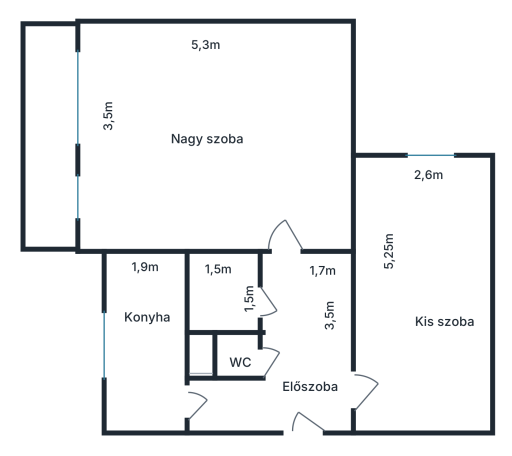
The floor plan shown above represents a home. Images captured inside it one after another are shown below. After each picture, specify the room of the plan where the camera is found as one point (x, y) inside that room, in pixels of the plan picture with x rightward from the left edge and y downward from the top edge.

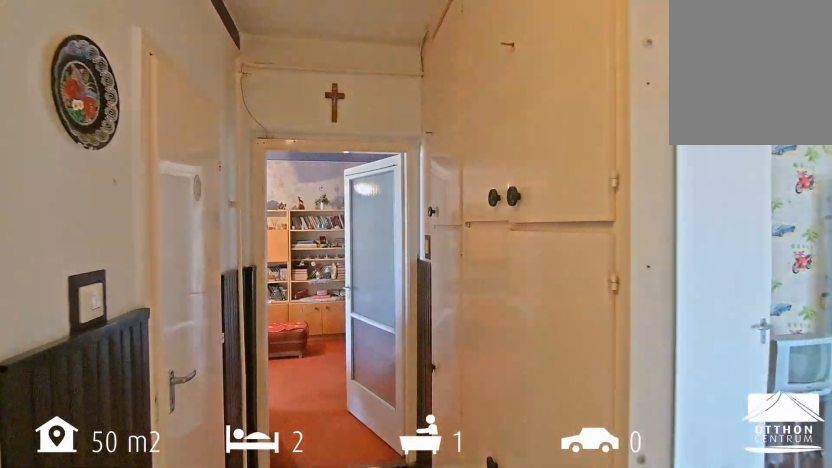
(310, 361)
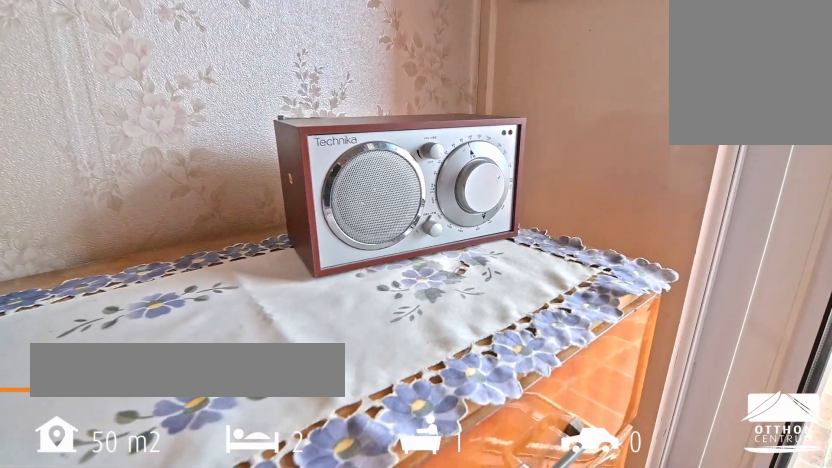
(216, 140)
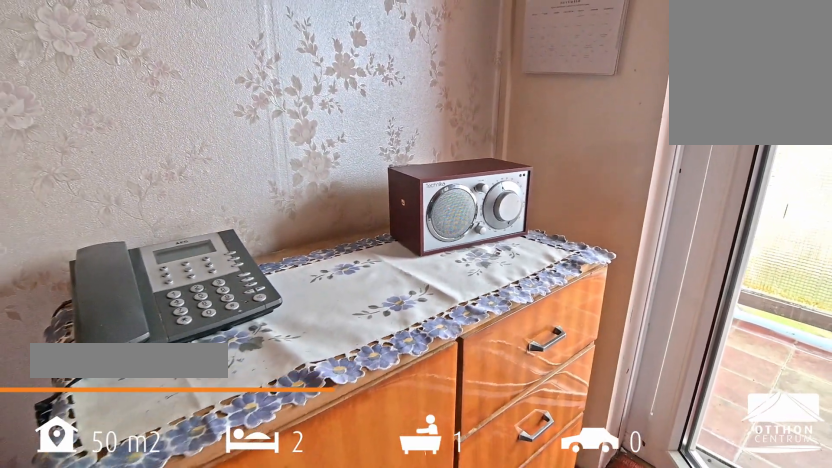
(216, 140)
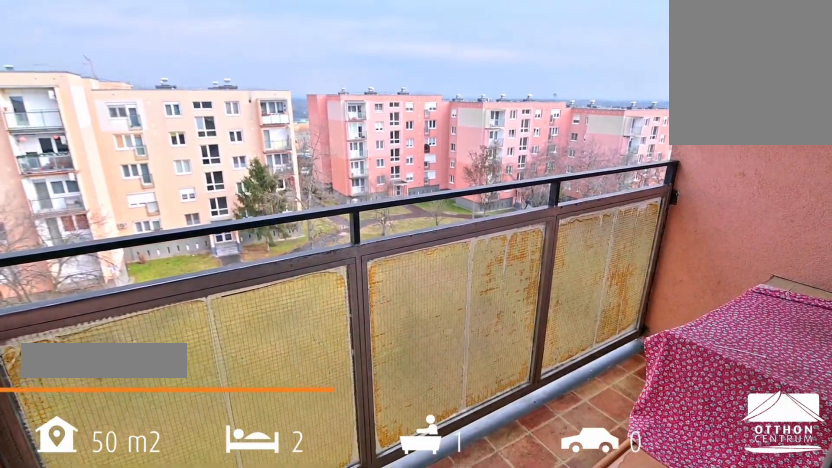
(39, 132)
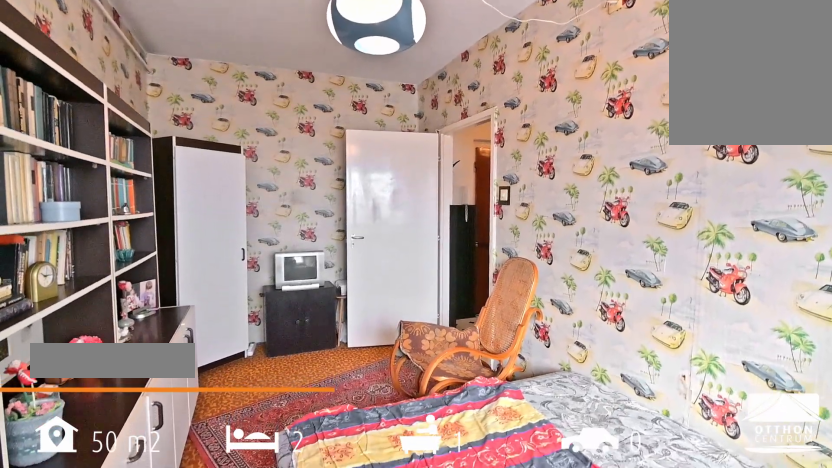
(437, 327)
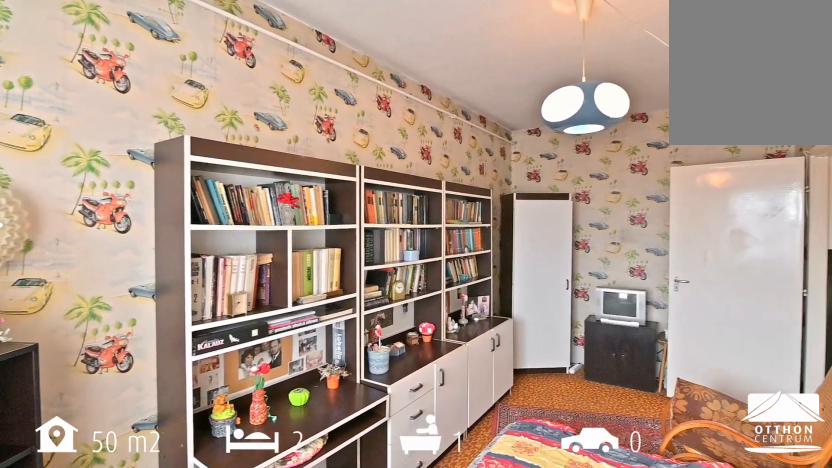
(437, 327)
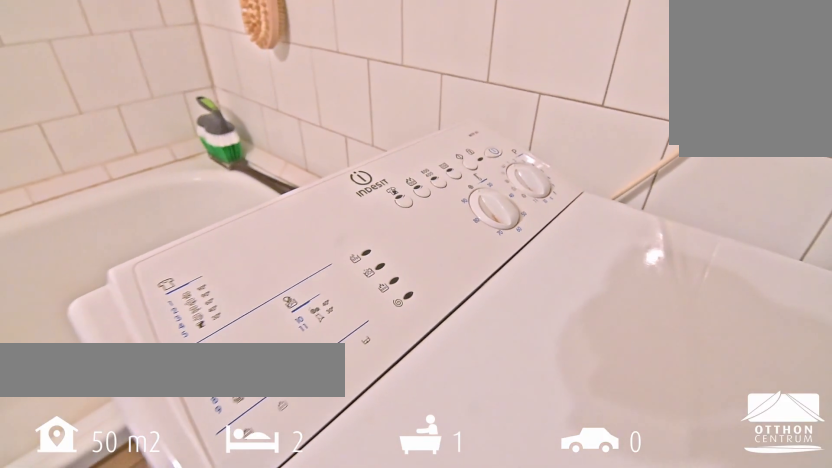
(224, 293)
